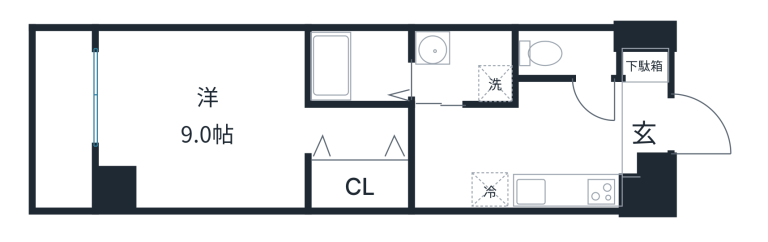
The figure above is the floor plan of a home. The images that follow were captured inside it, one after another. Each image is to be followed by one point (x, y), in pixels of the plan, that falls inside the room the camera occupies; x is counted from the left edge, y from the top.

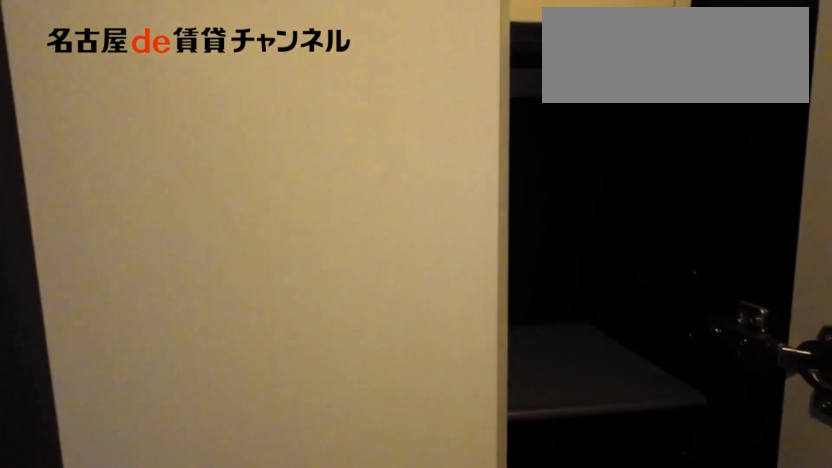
(644, 113)
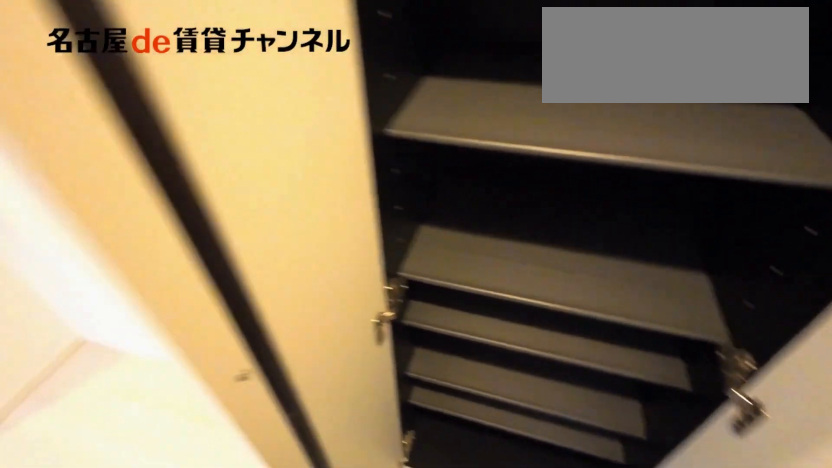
(644, 113)
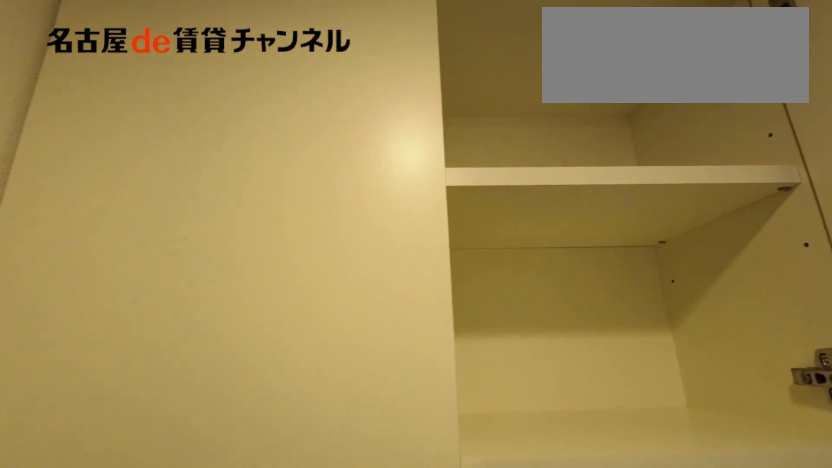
(567, 53)
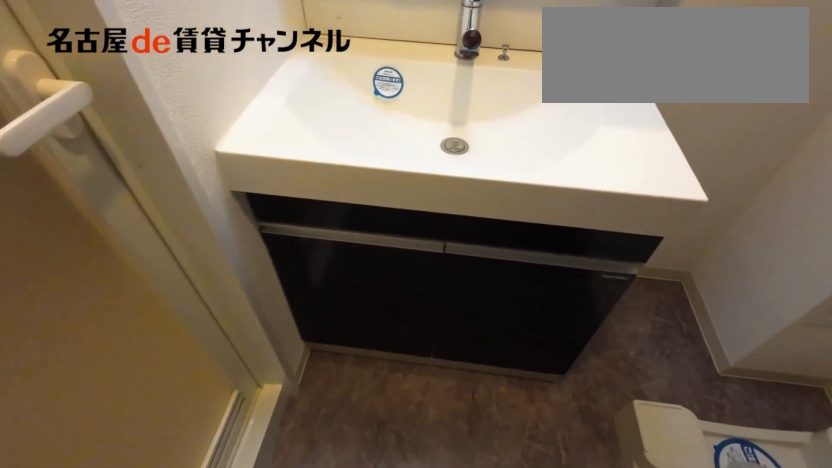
(465, 66)
